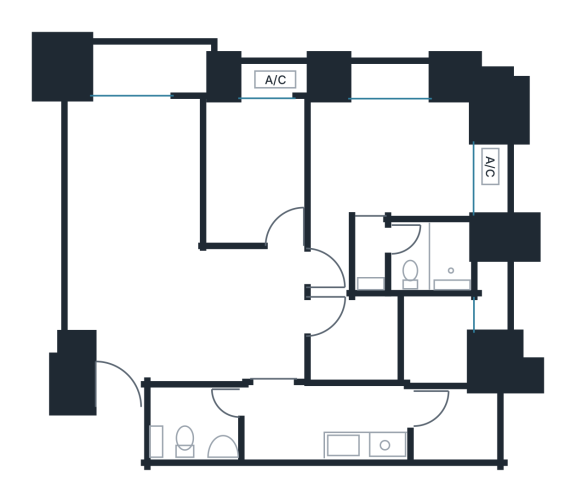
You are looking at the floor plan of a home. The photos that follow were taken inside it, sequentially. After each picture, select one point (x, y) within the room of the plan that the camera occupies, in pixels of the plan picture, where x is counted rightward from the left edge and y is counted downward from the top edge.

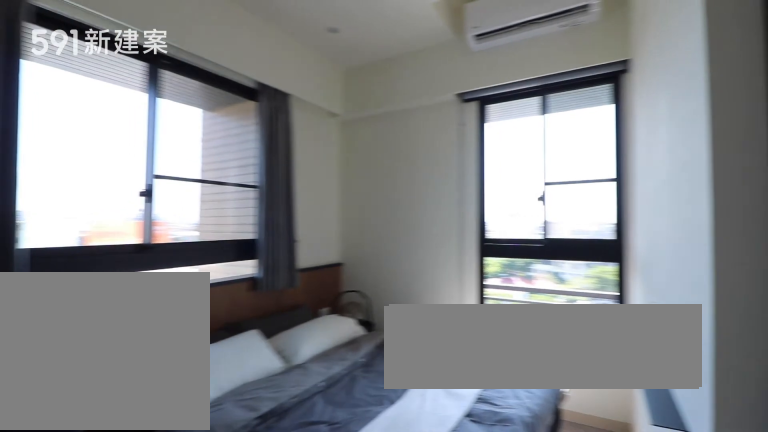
(392, 158)
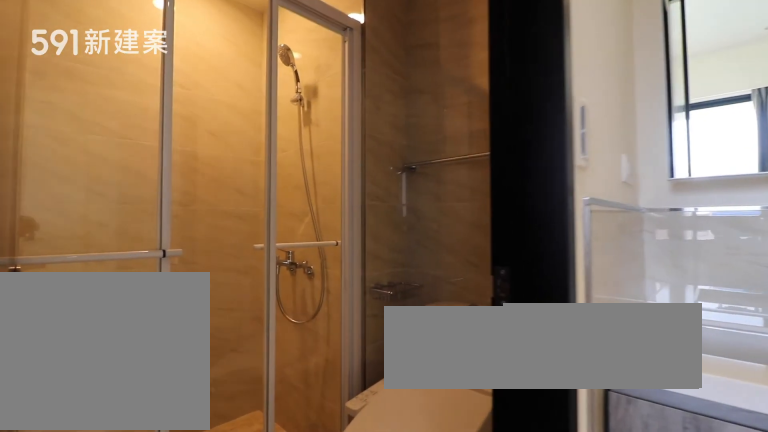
(417, 253)
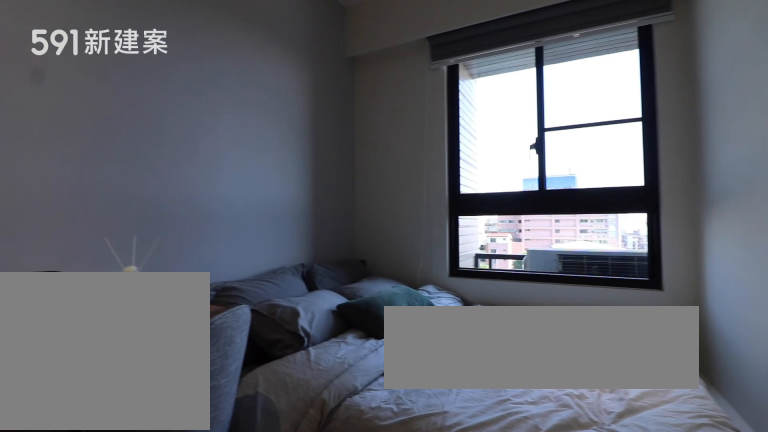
(254, 169)
